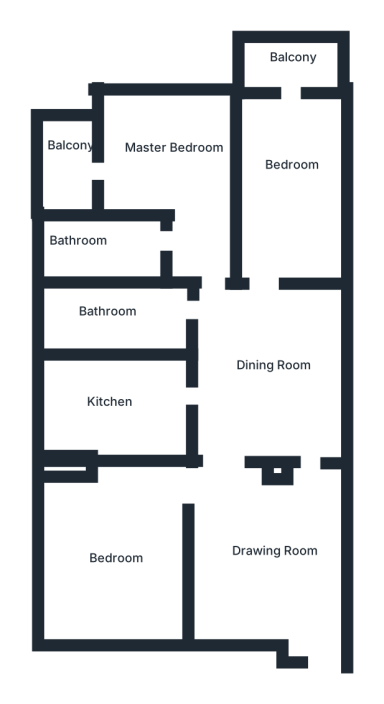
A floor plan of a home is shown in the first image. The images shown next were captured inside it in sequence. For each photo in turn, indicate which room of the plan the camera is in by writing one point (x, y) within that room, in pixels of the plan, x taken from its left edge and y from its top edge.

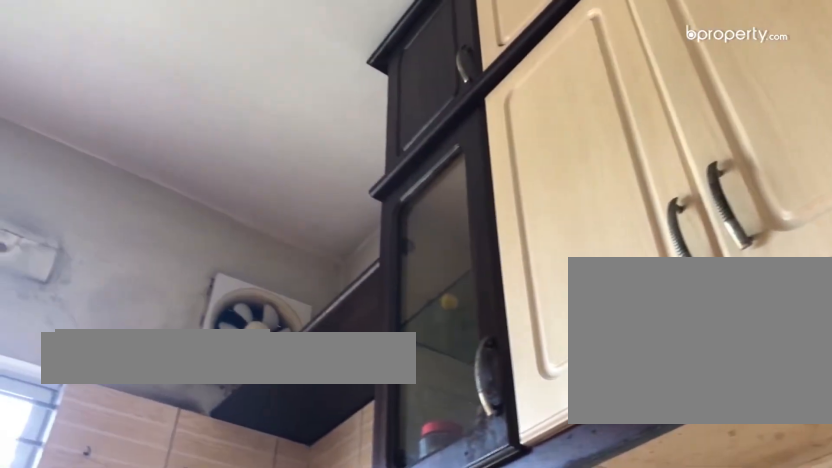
(128, 402)
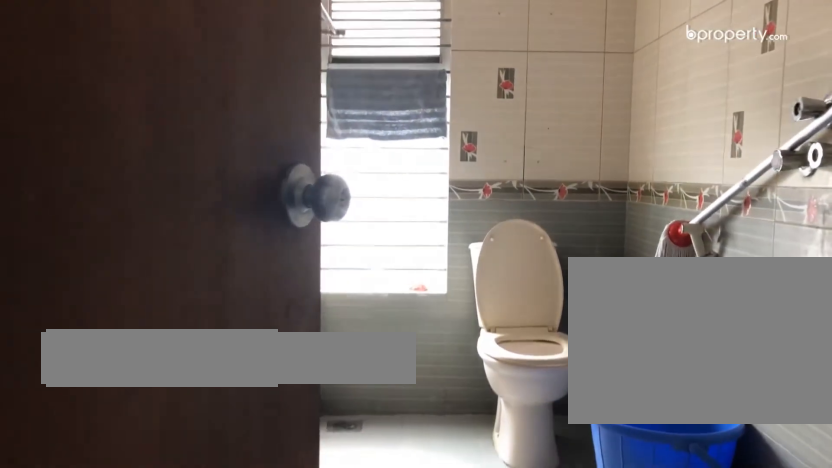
(137, 315)
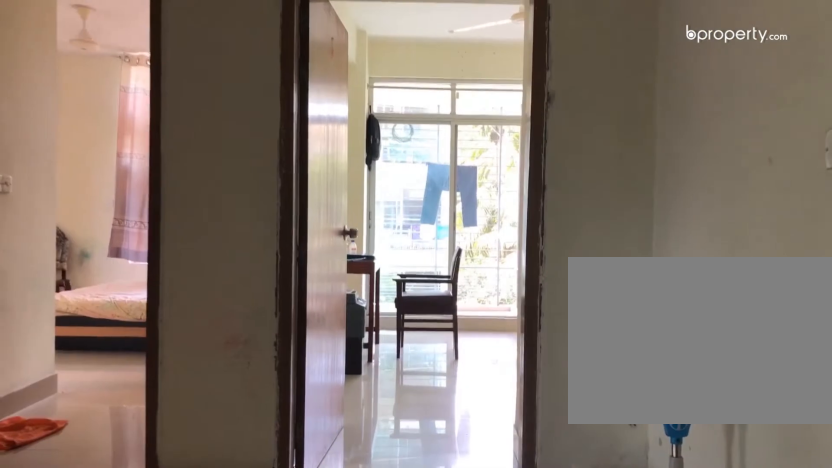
(262, 318)
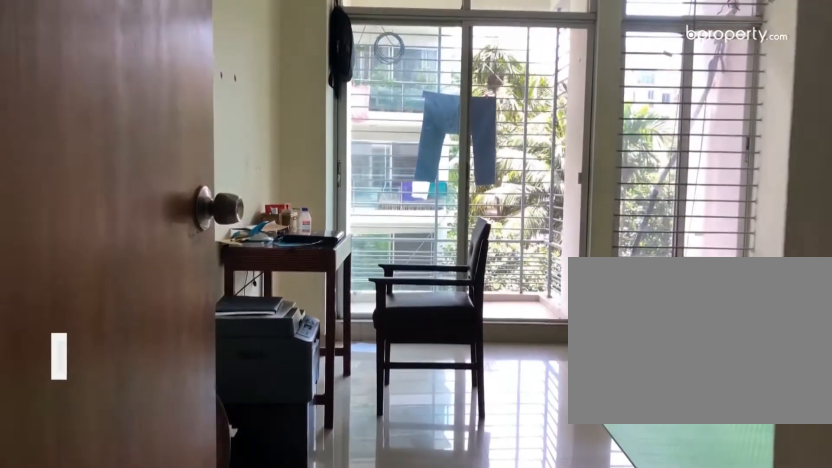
(289, 195)
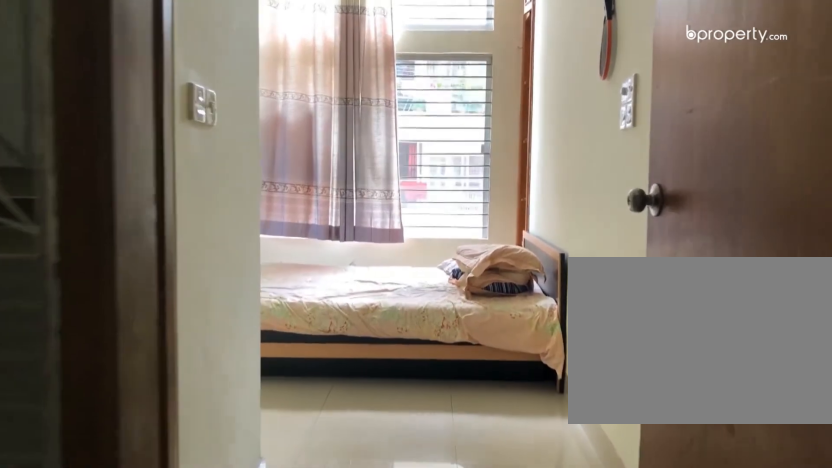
(189, 169)
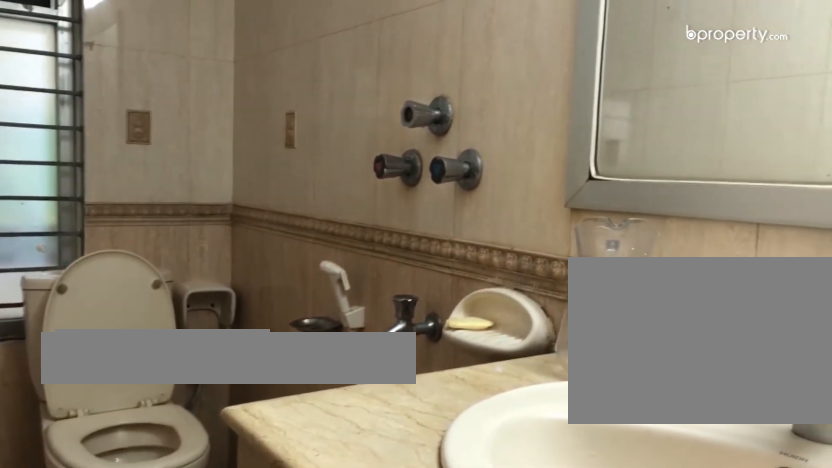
(107, 248)
